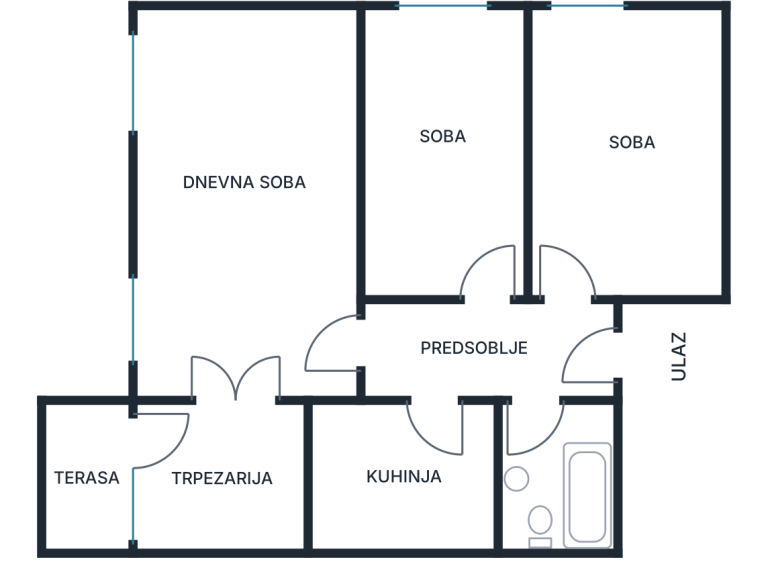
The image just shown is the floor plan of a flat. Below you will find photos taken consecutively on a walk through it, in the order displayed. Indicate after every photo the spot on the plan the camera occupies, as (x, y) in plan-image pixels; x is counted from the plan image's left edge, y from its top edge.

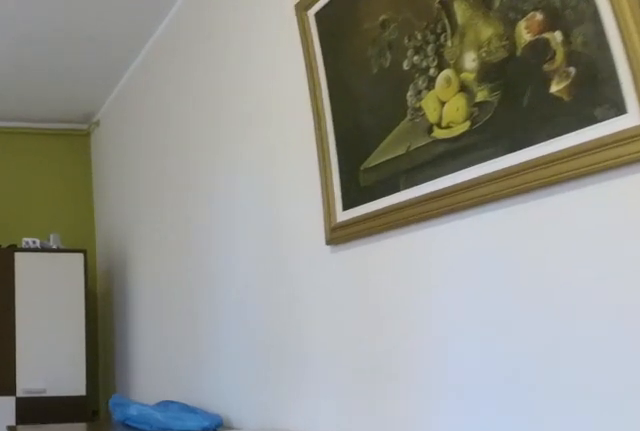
(297, 217)
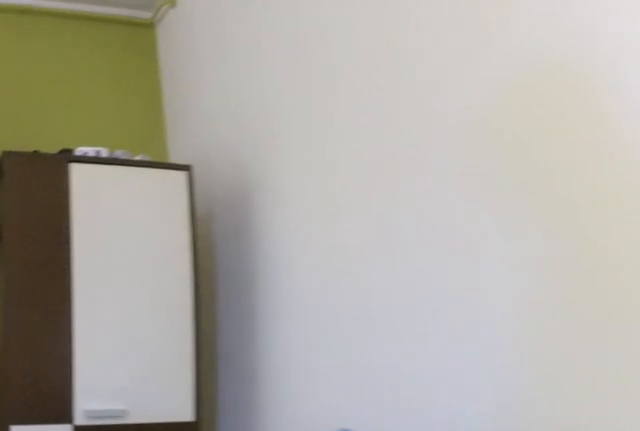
(271, 103)
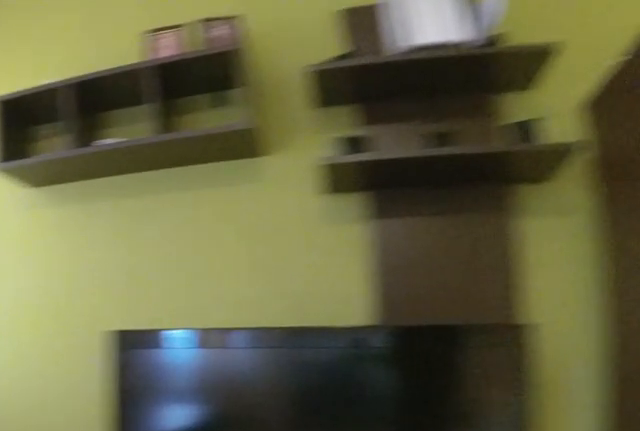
(278, 73)
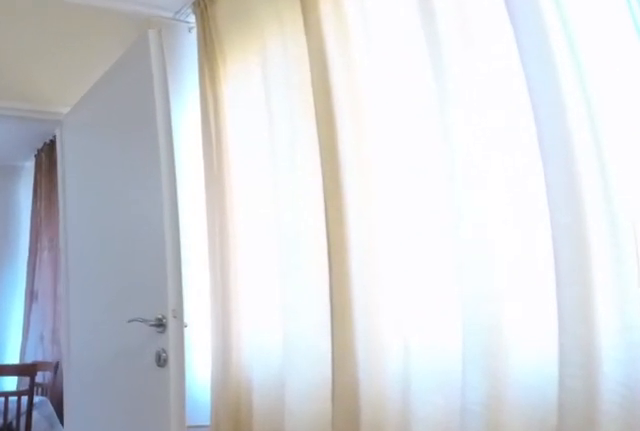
(261, 196)
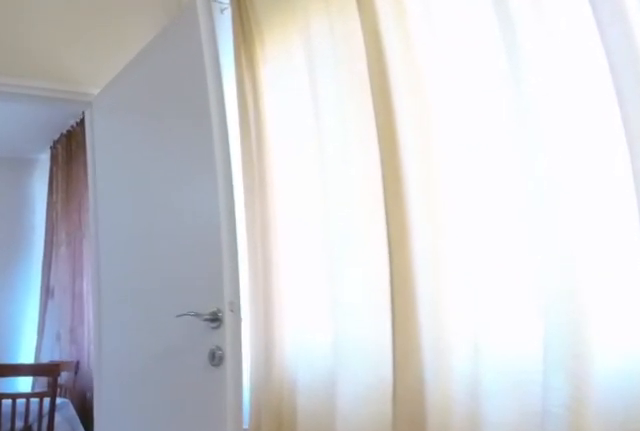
(261, 209)
